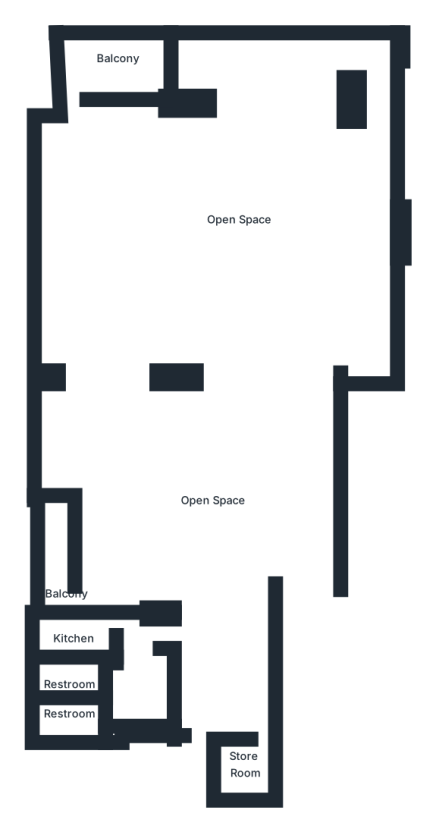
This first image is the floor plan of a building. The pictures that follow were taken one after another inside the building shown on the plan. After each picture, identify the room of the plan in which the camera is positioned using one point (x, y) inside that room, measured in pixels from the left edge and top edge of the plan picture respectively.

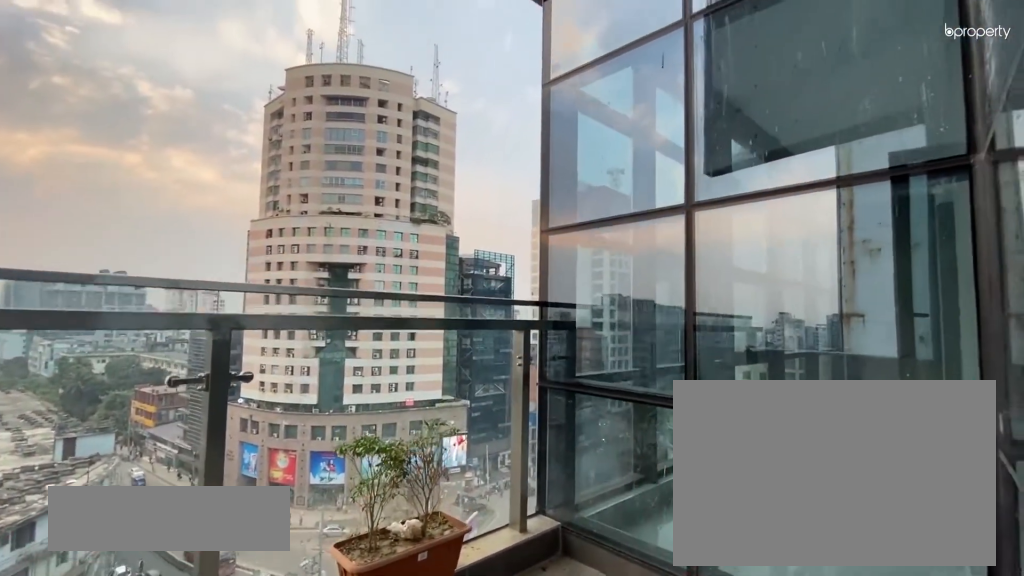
(103, 66)
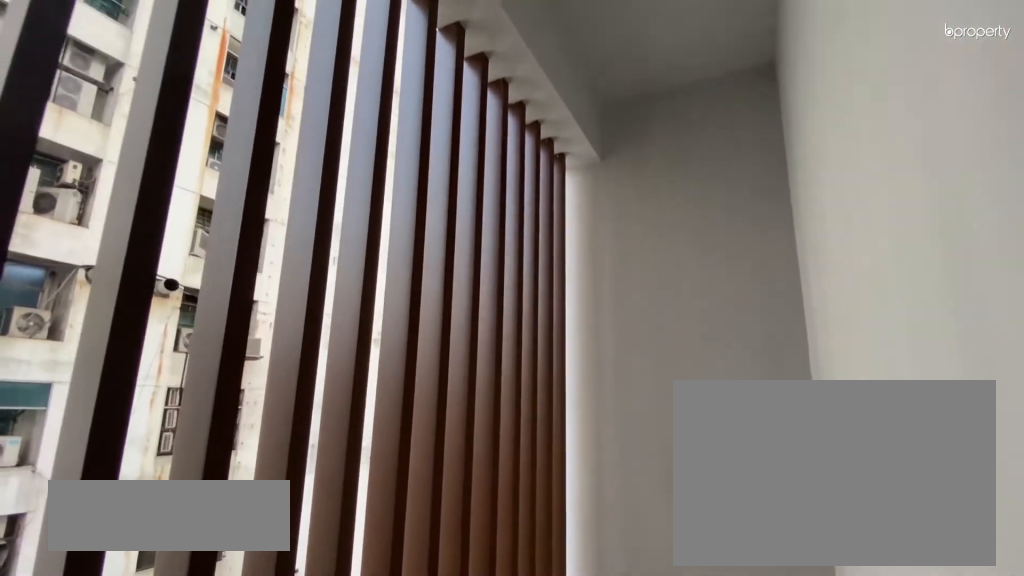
(56, 569)
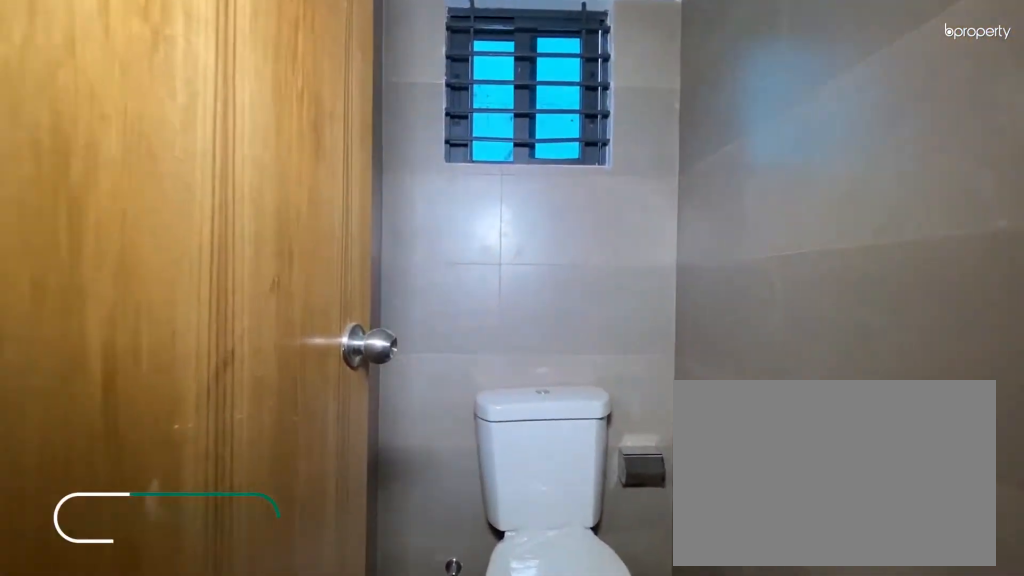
(69, 685)
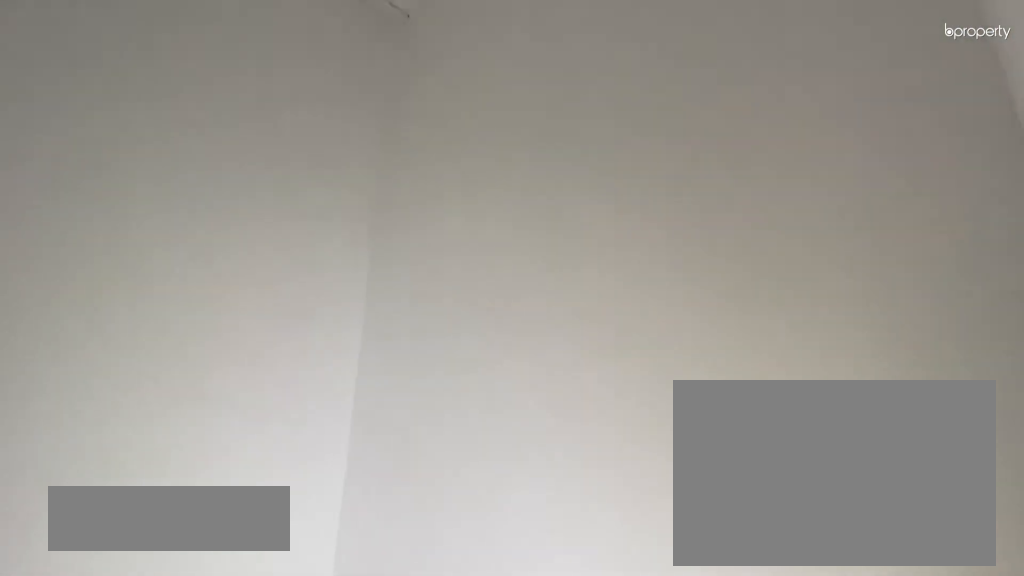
(248, 763)
